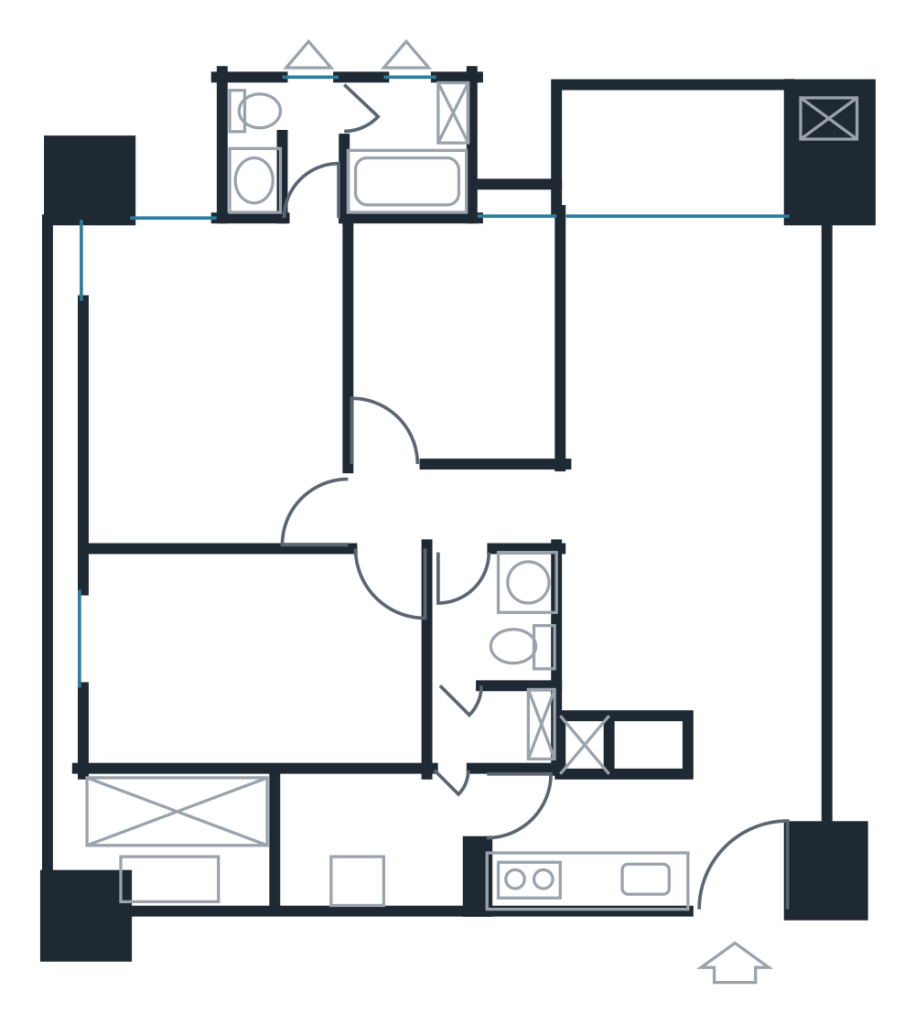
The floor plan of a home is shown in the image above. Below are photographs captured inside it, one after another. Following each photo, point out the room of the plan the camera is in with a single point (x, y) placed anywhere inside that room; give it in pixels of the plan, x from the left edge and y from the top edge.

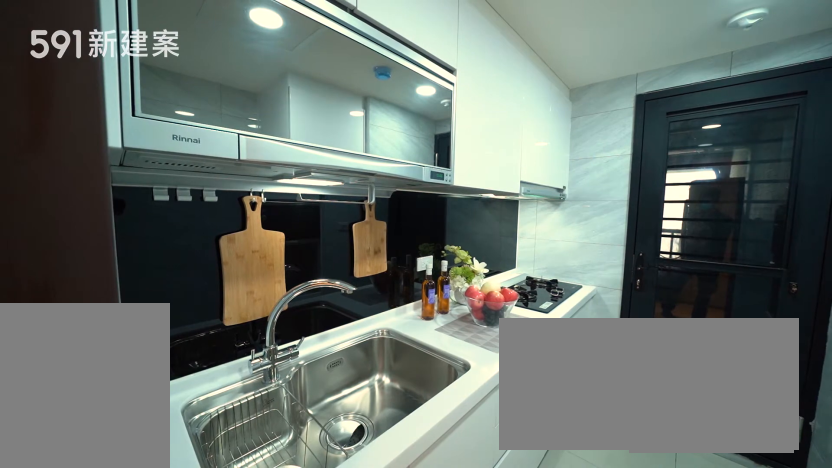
(583, 843)
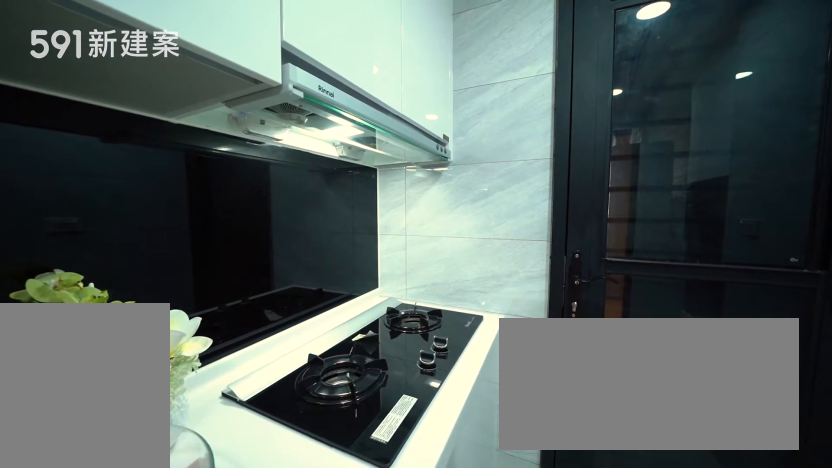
(583, 843)
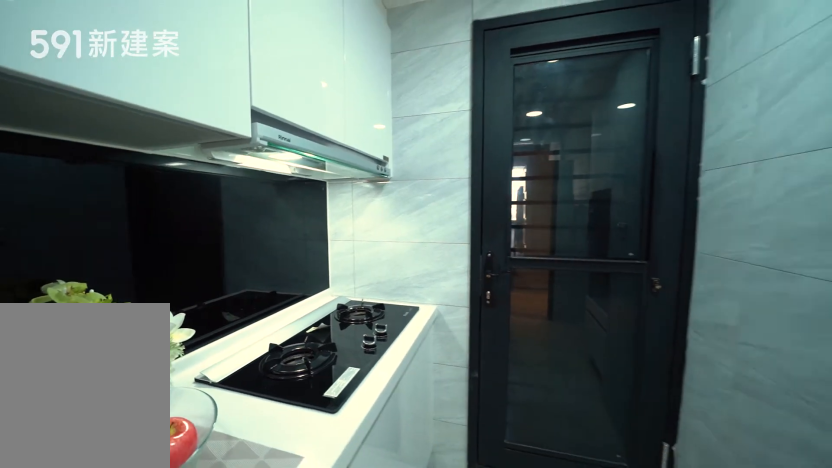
(583, 843)
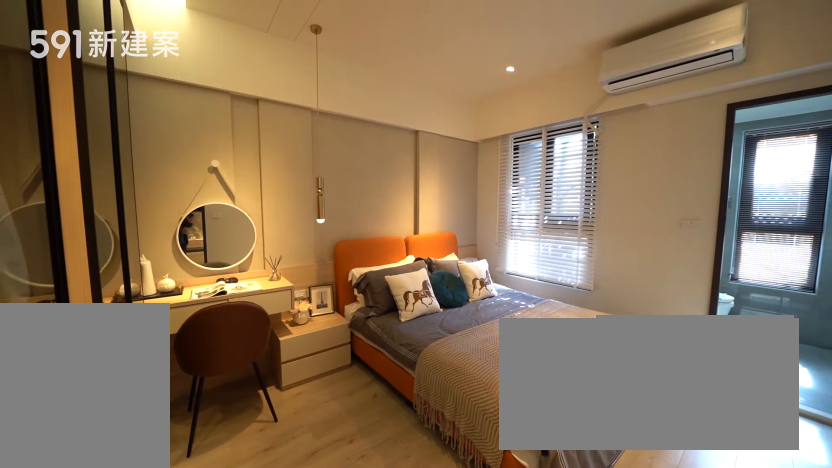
(210, 372)
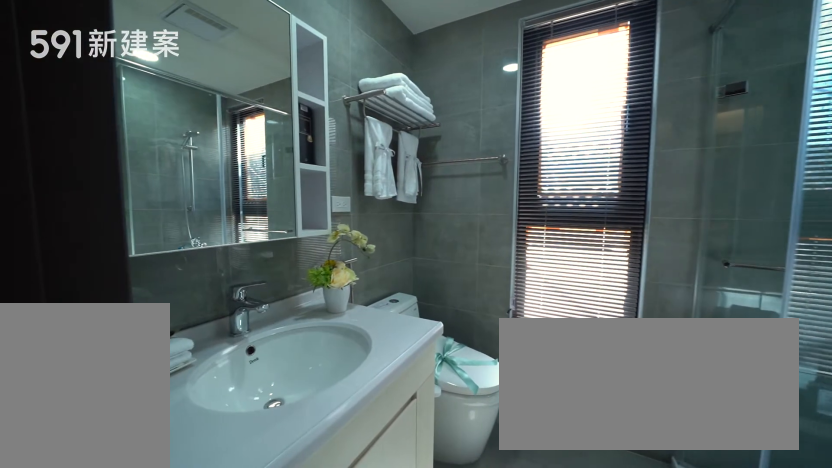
(346, 142)
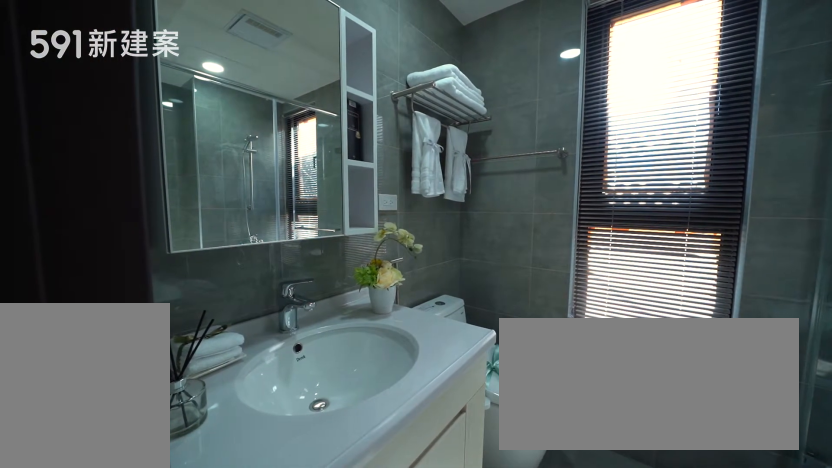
(346, 142)
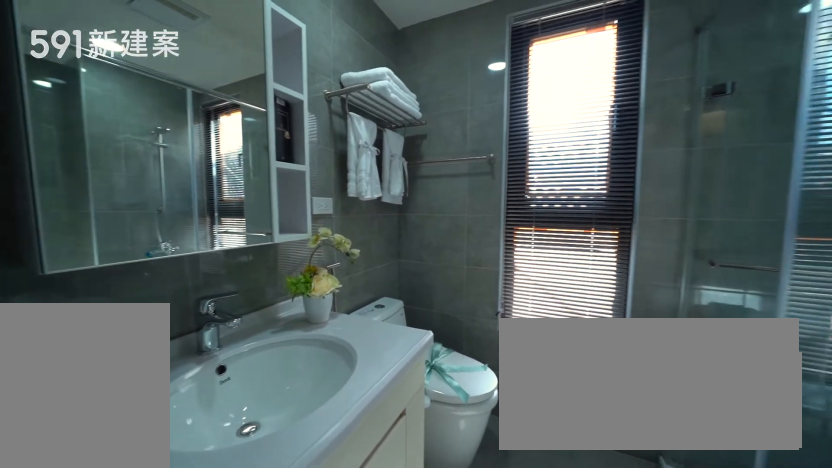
(346, 142)
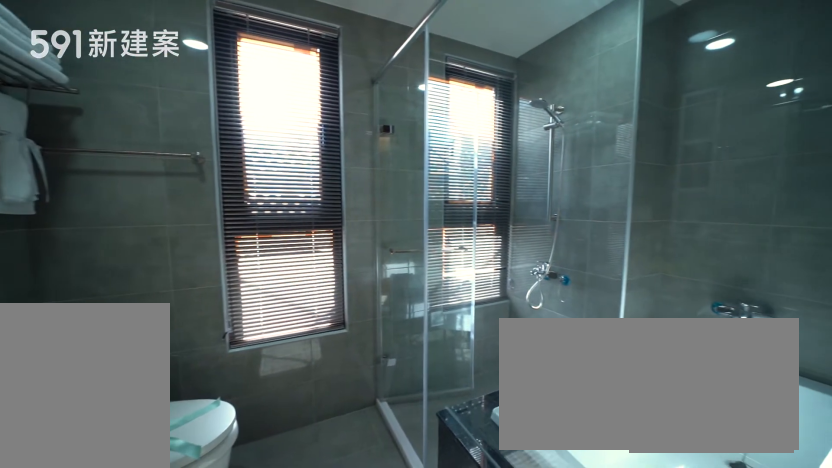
(346, 142)
